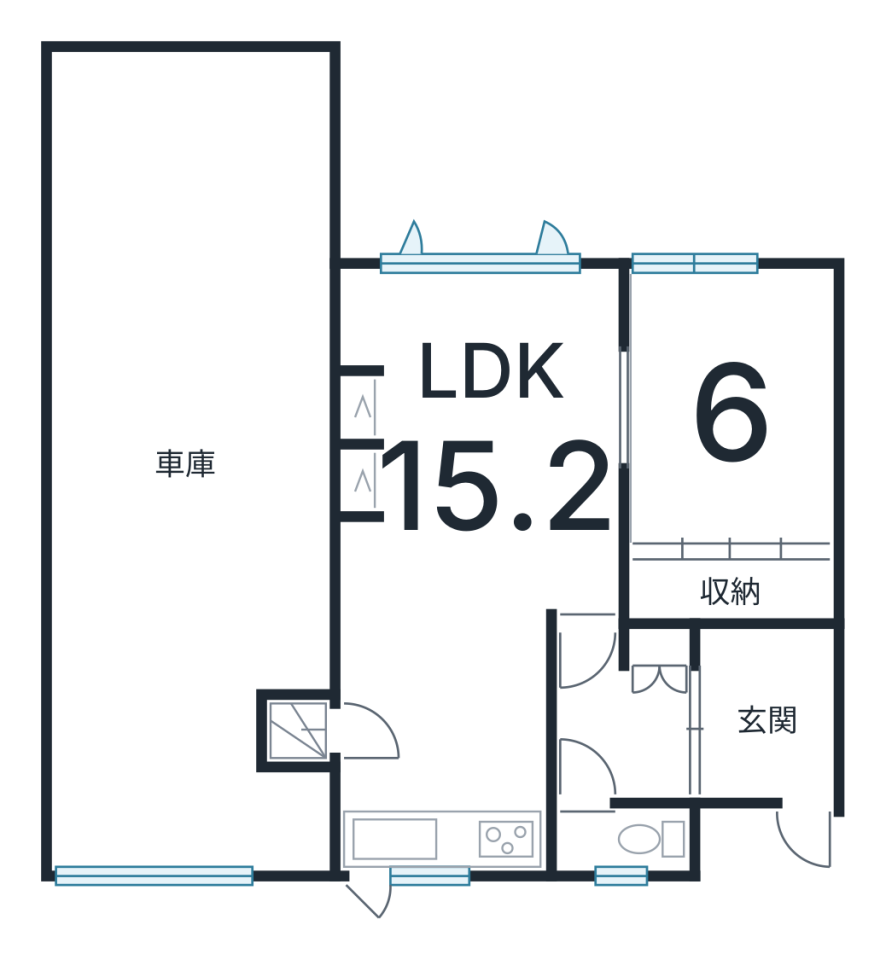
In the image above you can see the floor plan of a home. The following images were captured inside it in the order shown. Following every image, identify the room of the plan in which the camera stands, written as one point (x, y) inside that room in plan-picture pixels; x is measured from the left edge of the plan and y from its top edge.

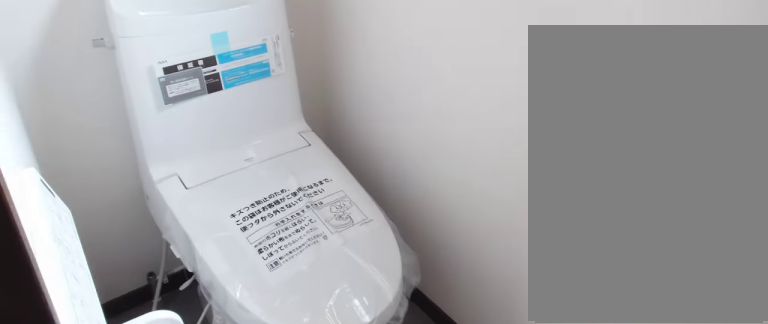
(615, 853)
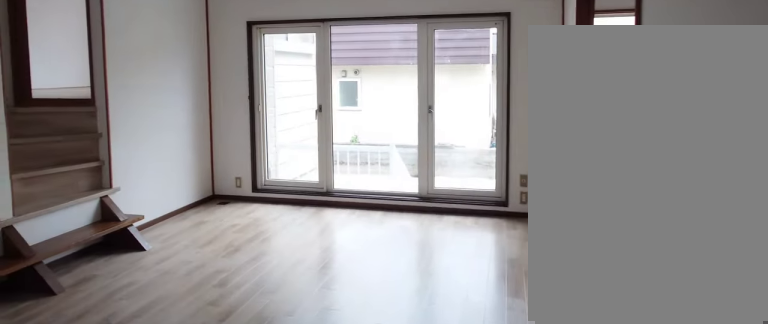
(465, 536)
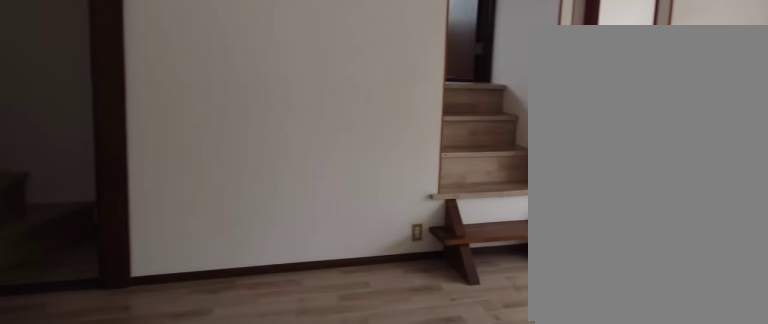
(465, 536)
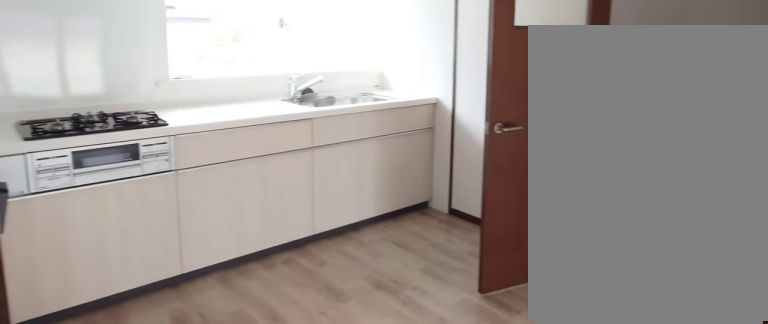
(465, 536)
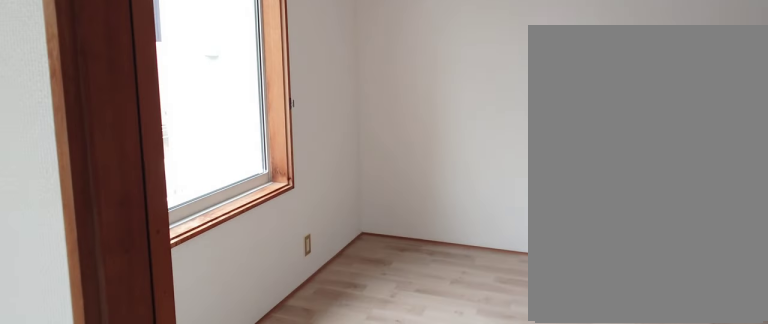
(721, 425)
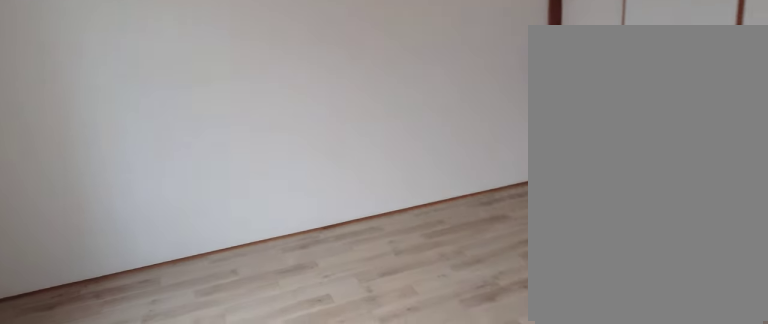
(721, 425)
